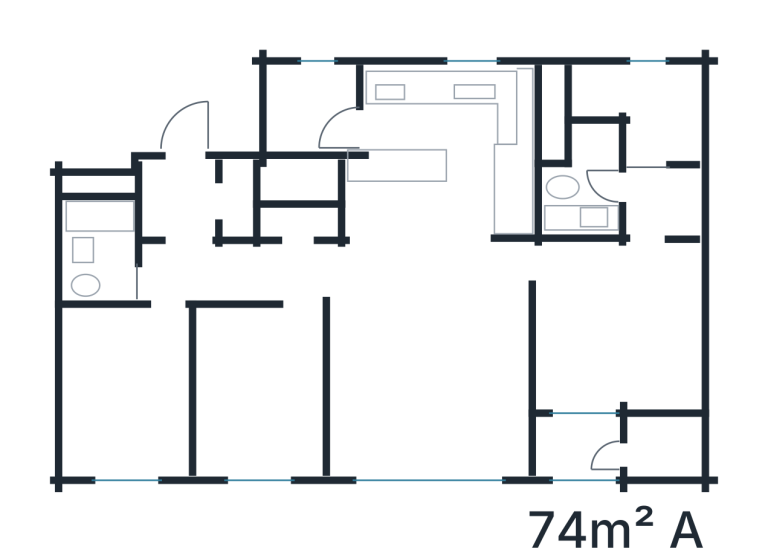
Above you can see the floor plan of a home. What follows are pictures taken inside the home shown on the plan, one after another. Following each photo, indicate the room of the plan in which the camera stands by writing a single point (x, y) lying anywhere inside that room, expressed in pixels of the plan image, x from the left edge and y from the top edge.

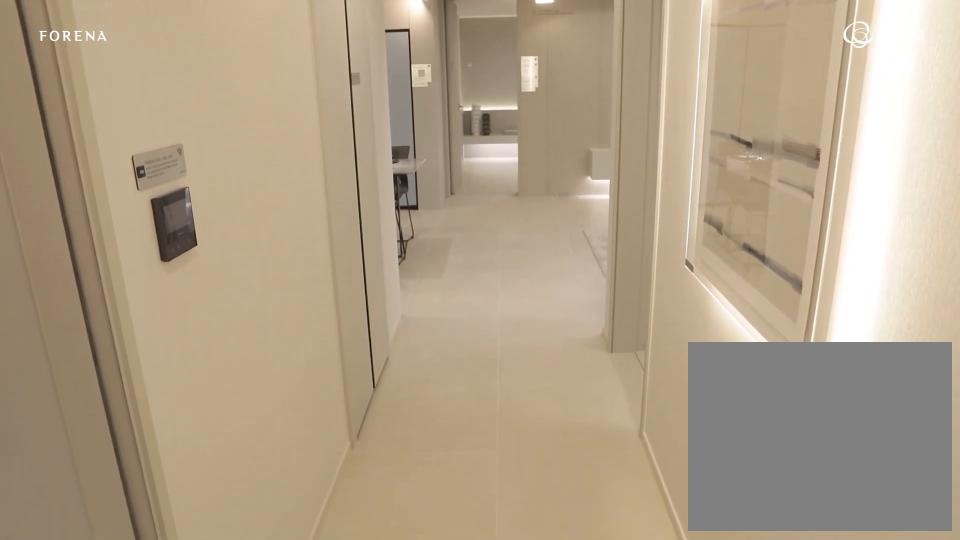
(273, 272)
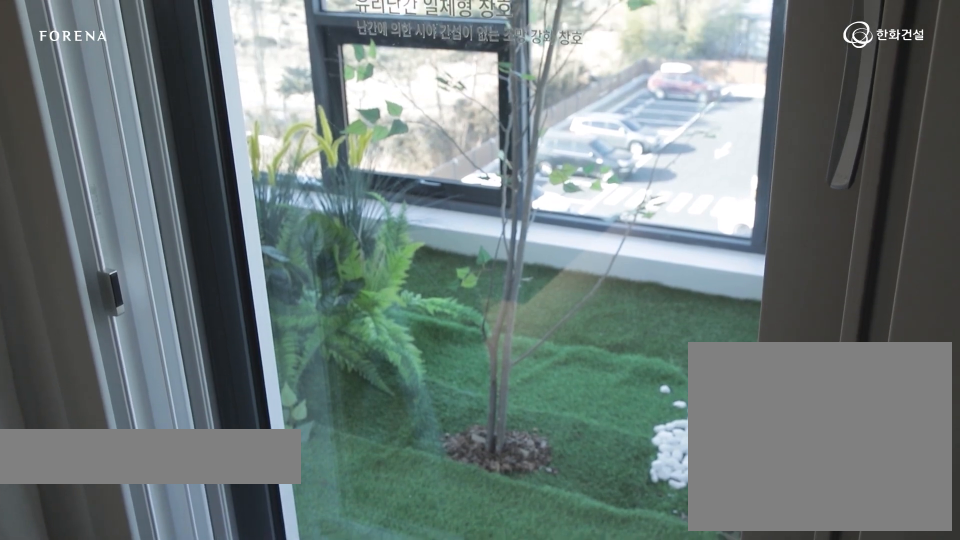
(435, 370)
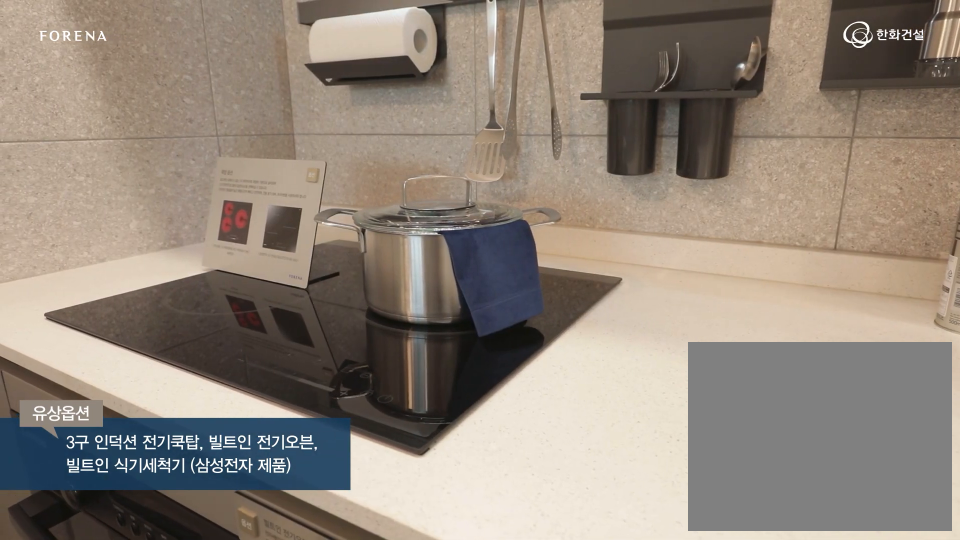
(422, 215)
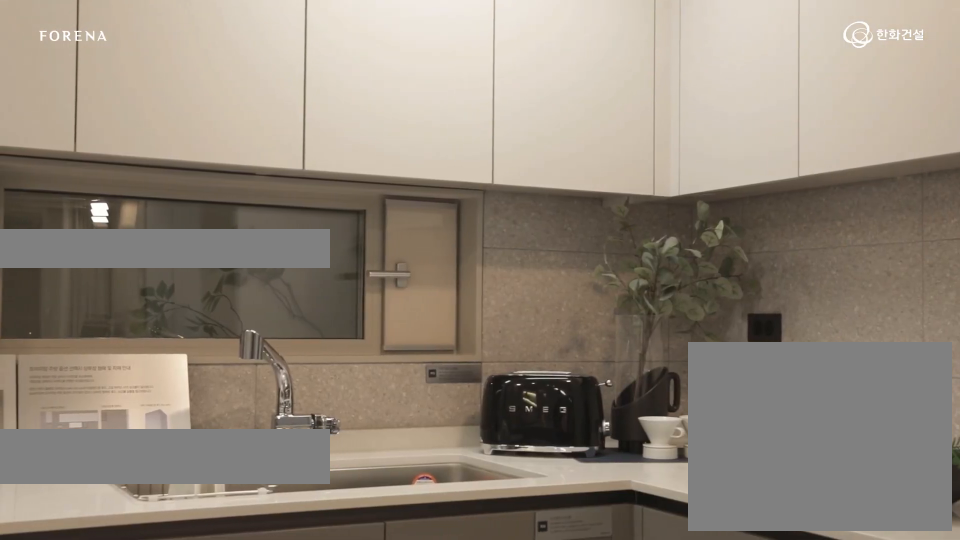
(422, 215)
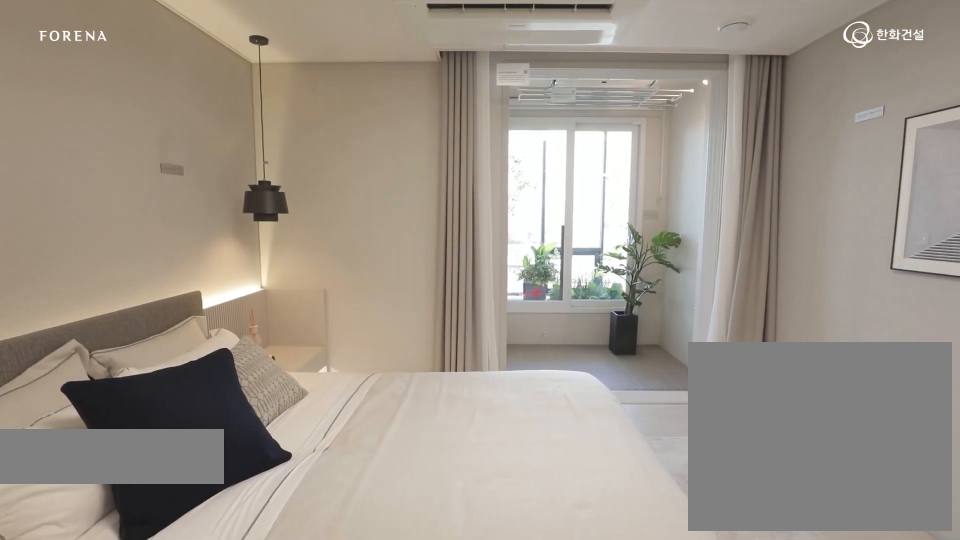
(620, 316)
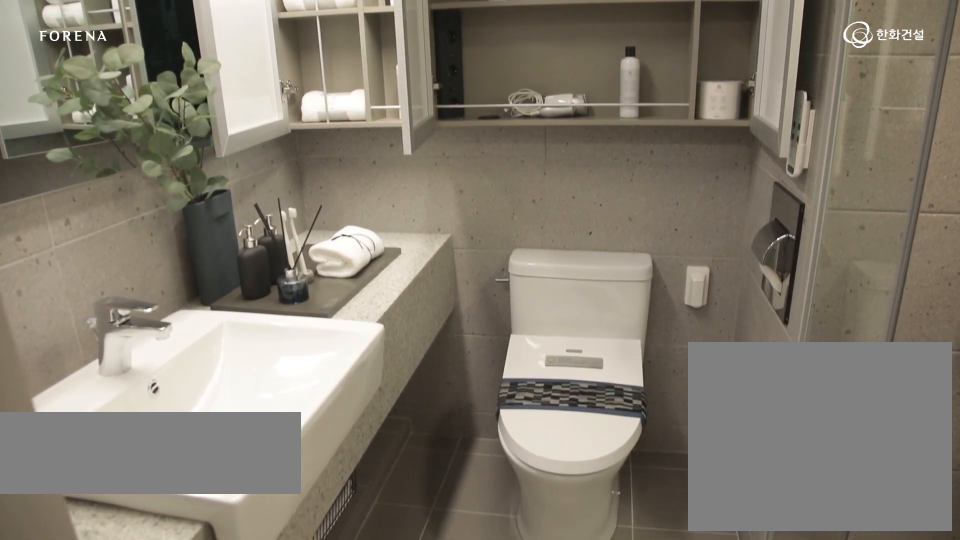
(610, 188)
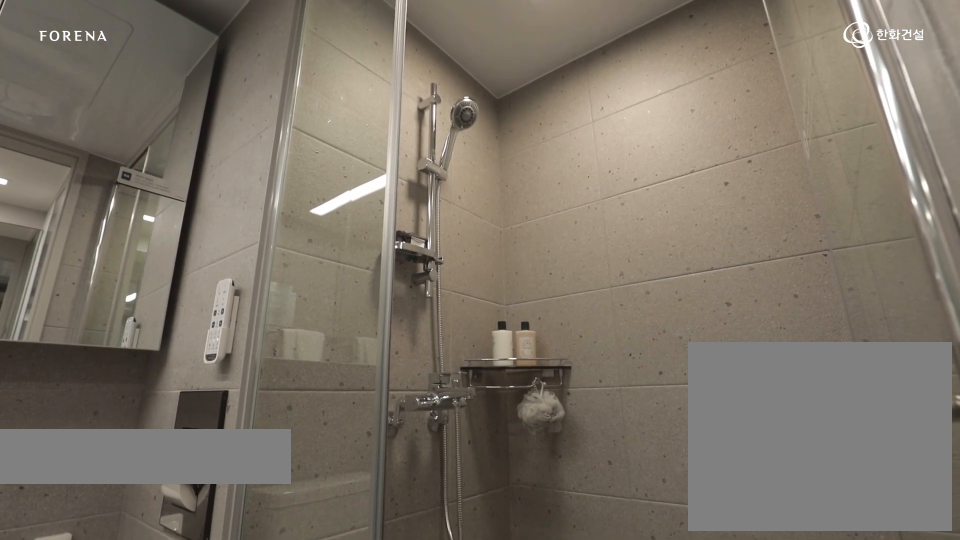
(610, 188)
